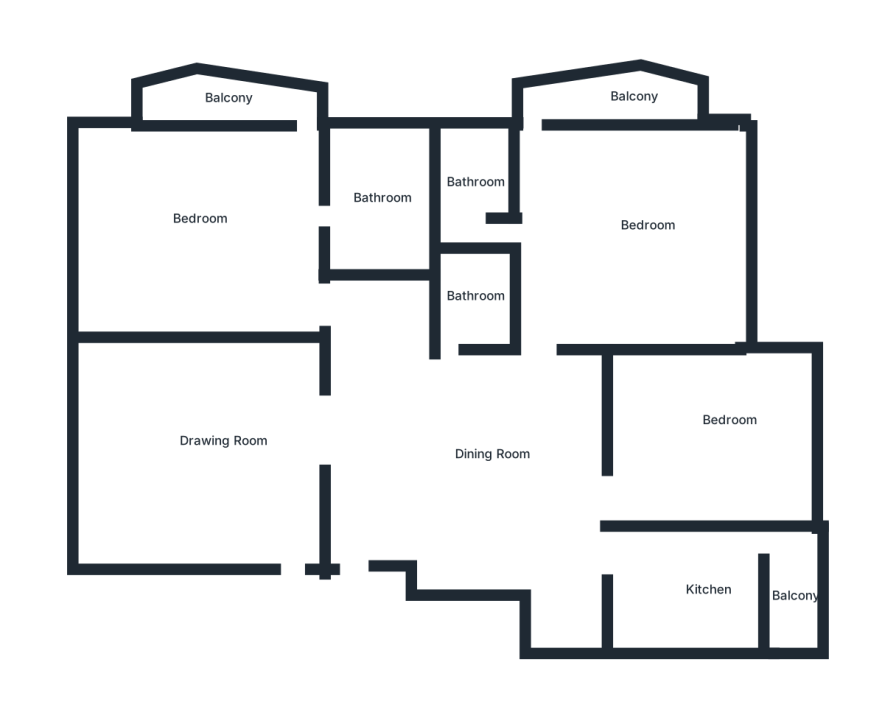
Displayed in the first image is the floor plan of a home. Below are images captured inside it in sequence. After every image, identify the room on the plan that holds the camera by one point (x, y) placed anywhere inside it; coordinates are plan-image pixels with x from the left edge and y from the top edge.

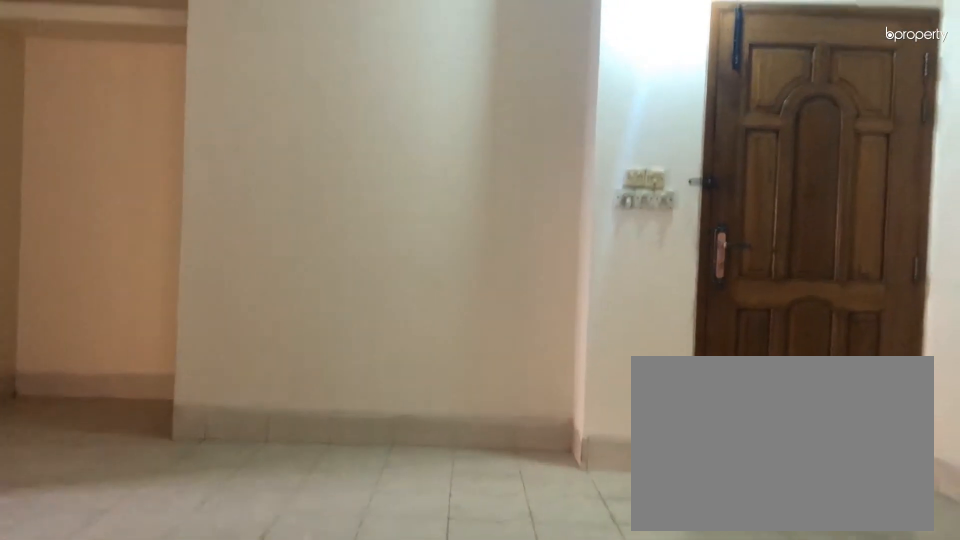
(484, 443)
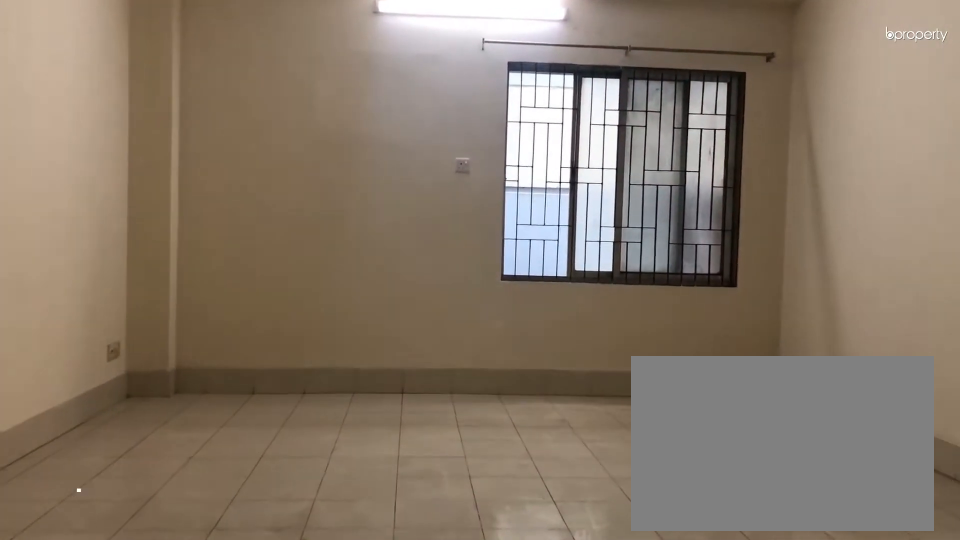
(282, 444)
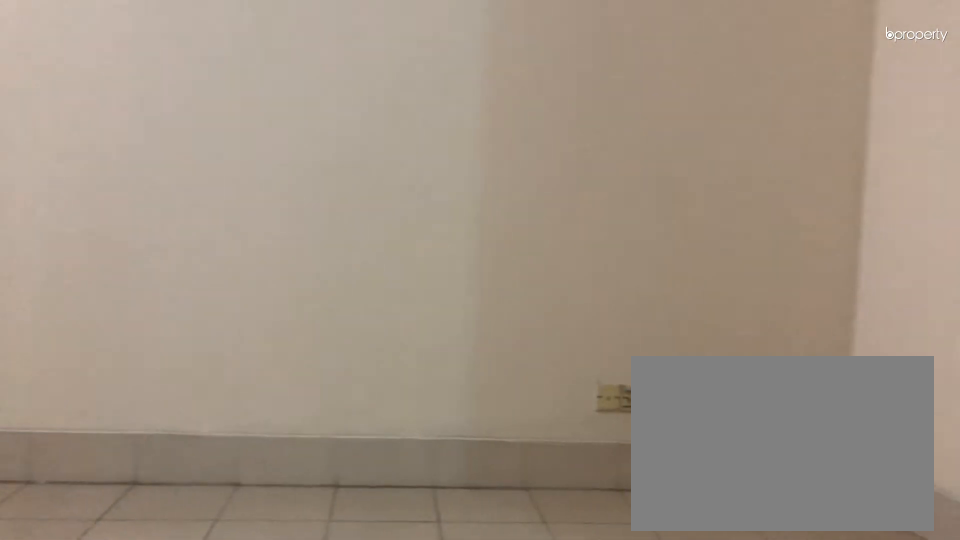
(181, 450)
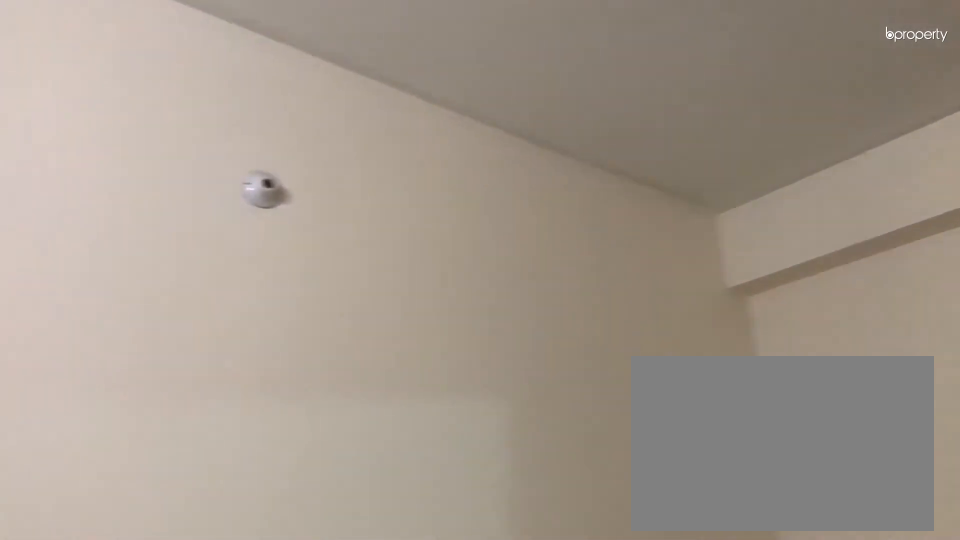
(181, 450)
